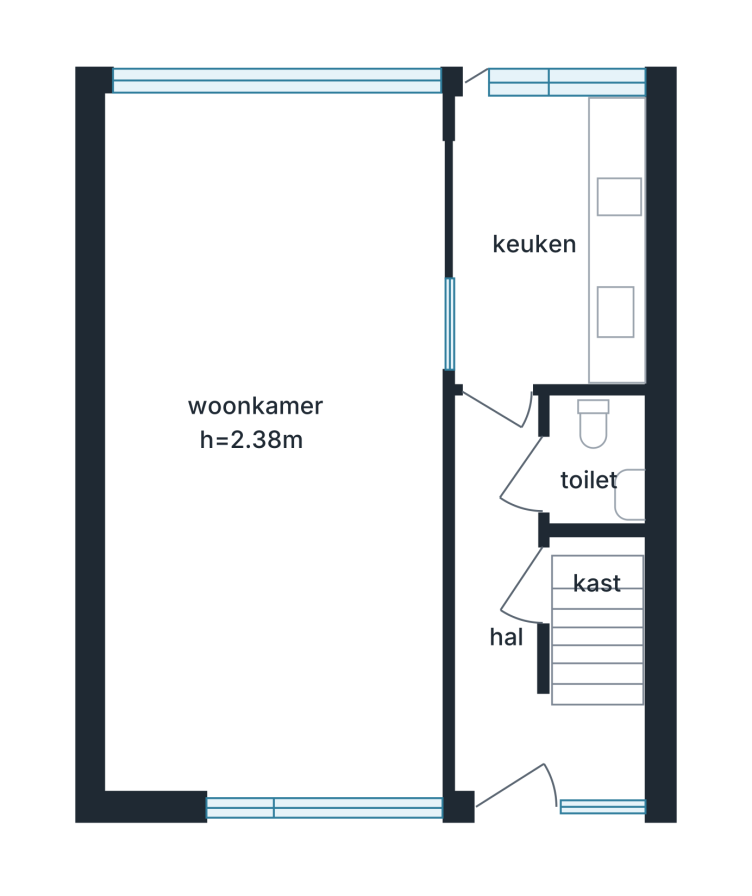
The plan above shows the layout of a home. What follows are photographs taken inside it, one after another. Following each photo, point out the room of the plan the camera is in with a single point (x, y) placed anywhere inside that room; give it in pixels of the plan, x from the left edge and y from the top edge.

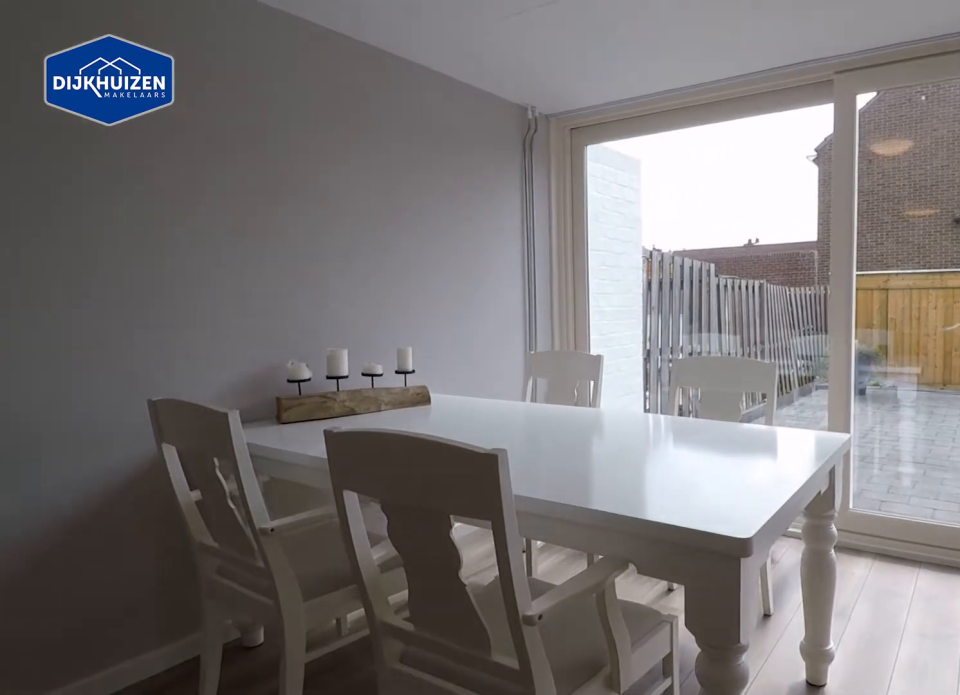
(203, 305)
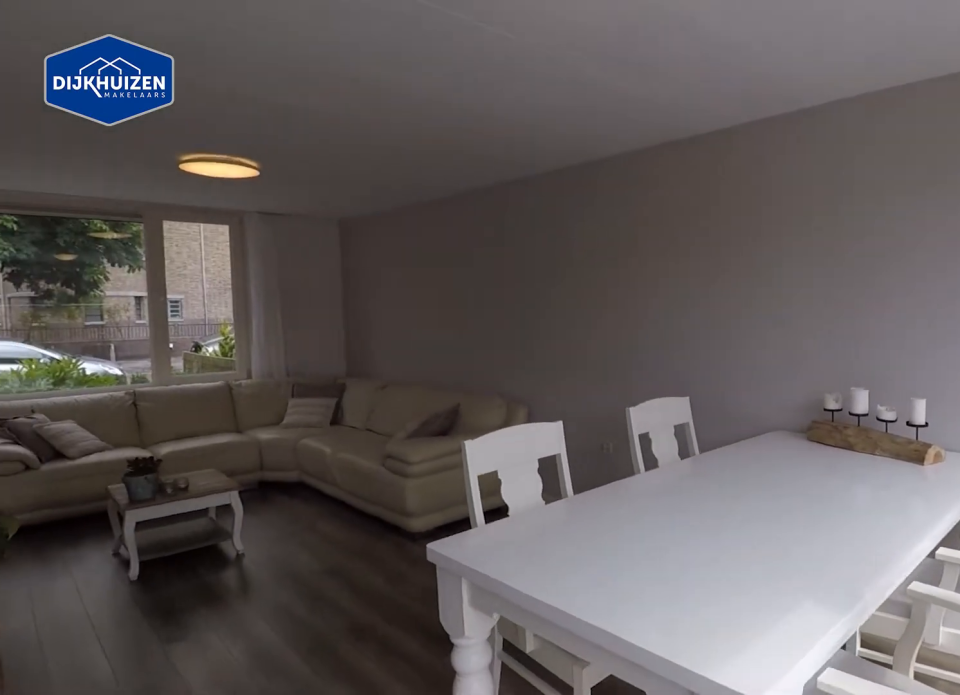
(203, 305)
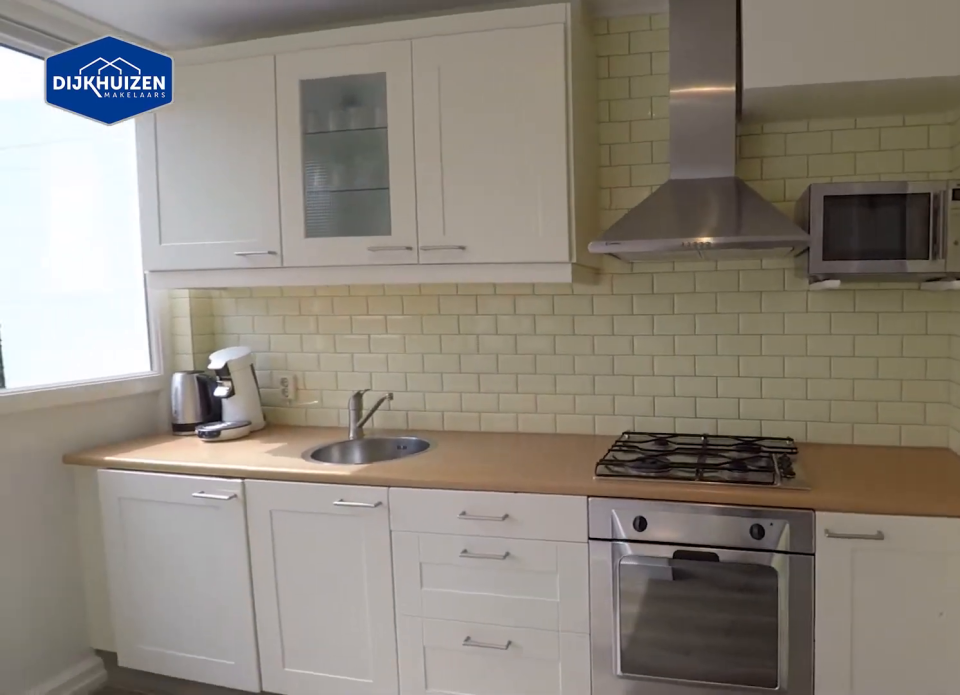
(555, 235)
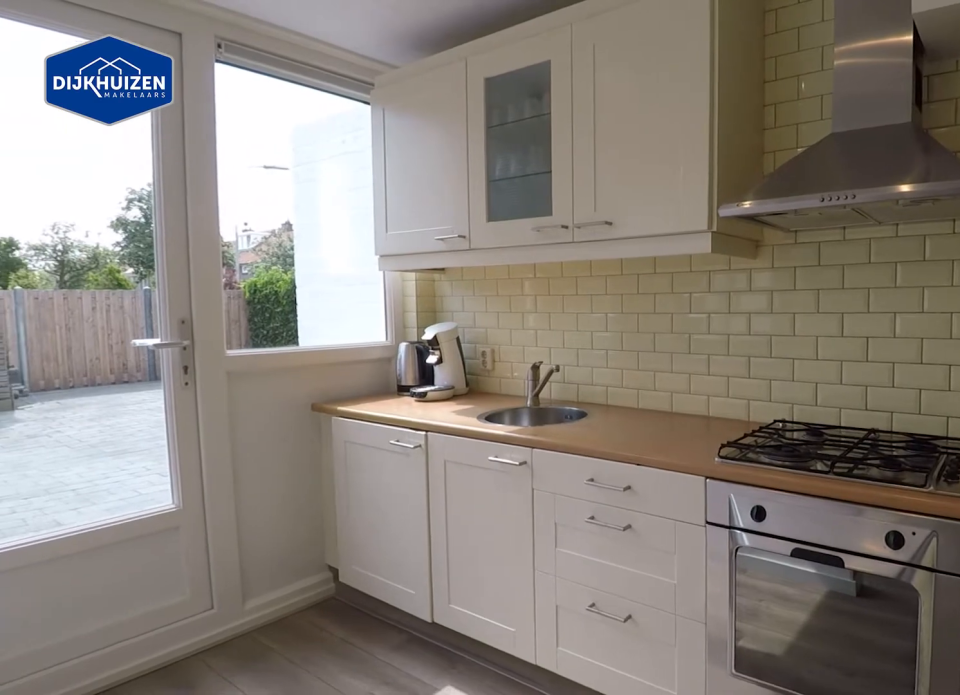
(555, 235)
